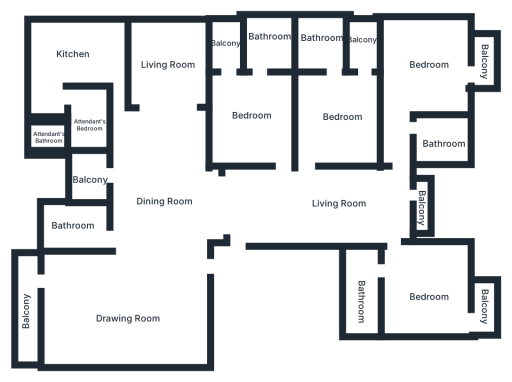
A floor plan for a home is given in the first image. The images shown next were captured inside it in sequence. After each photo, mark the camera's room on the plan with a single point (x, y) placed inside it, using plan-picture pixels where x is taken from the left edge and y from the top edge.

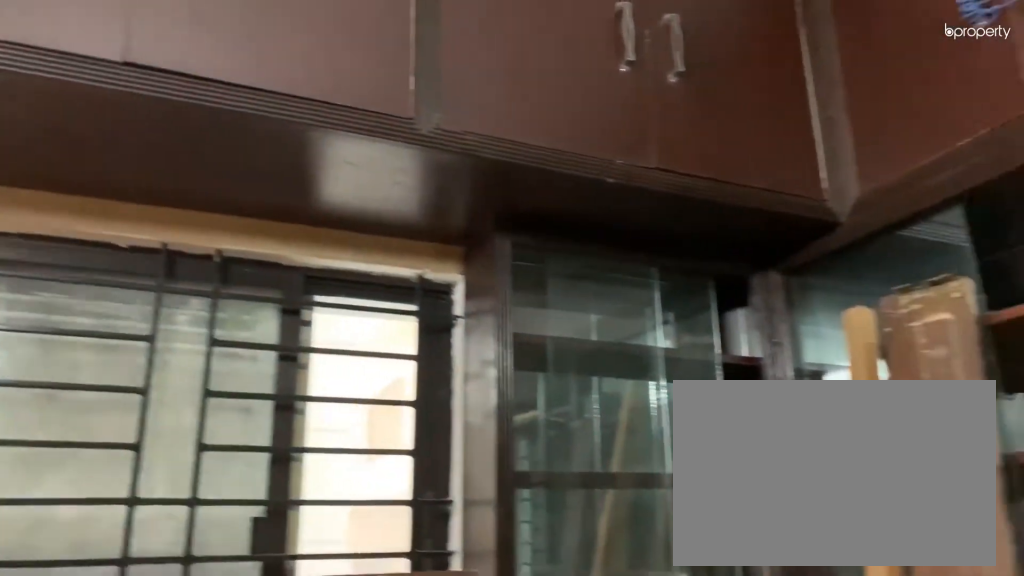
(70, 50)
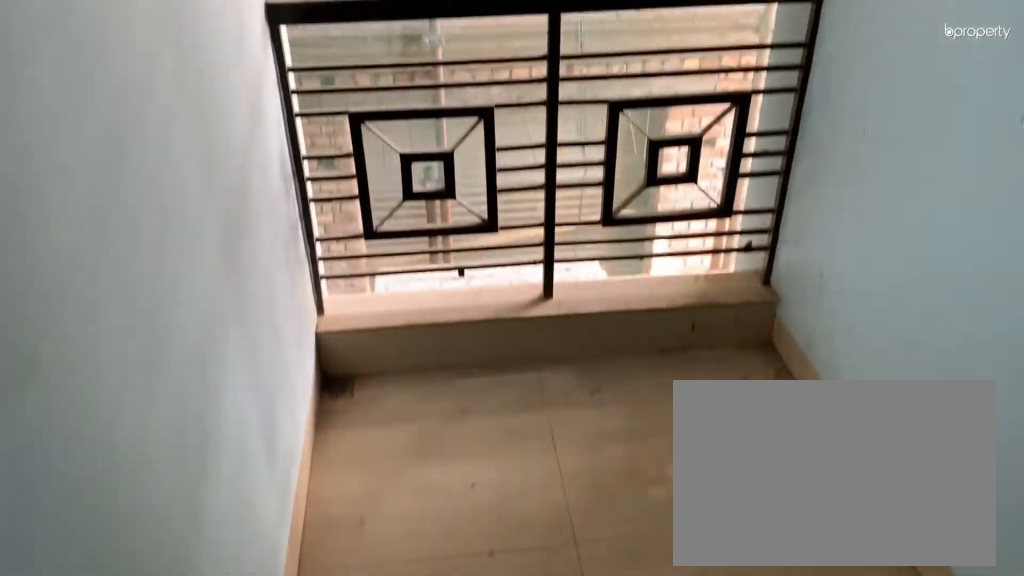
(361, 39)
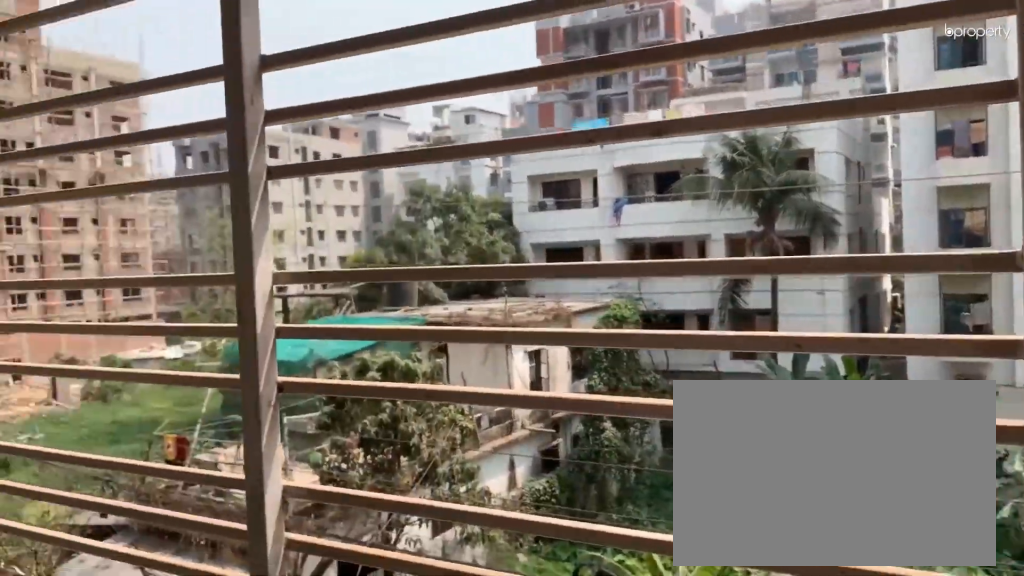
(484, 55)
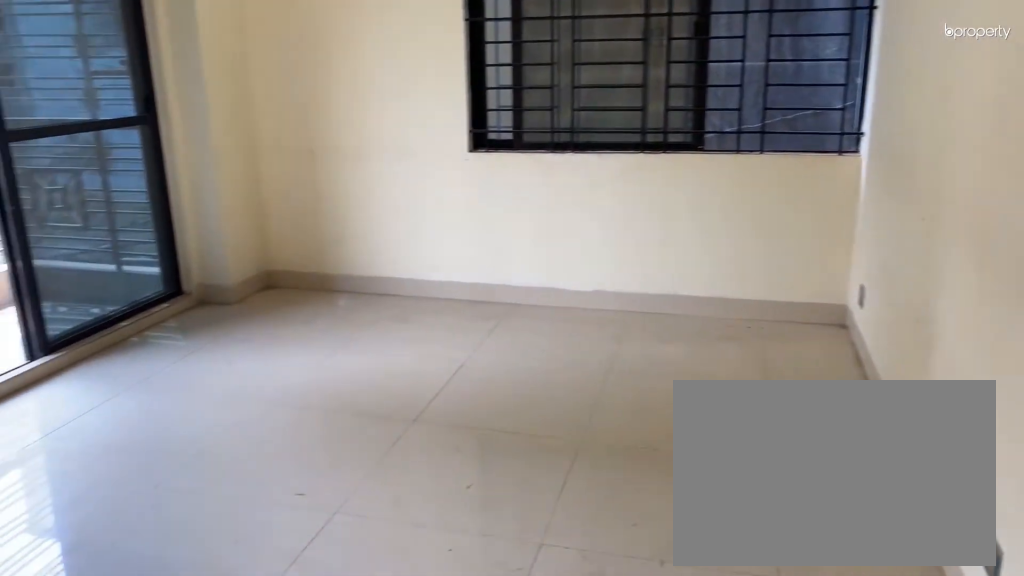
(422, 290)
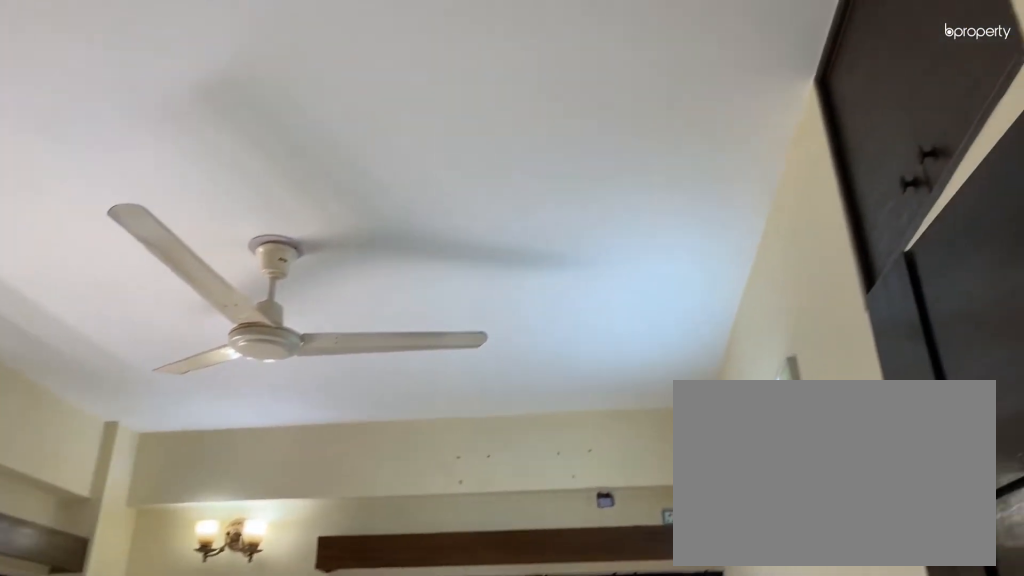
(422, 290)
